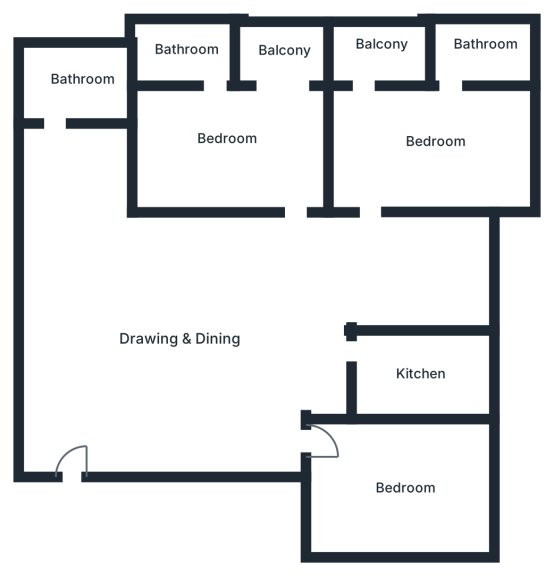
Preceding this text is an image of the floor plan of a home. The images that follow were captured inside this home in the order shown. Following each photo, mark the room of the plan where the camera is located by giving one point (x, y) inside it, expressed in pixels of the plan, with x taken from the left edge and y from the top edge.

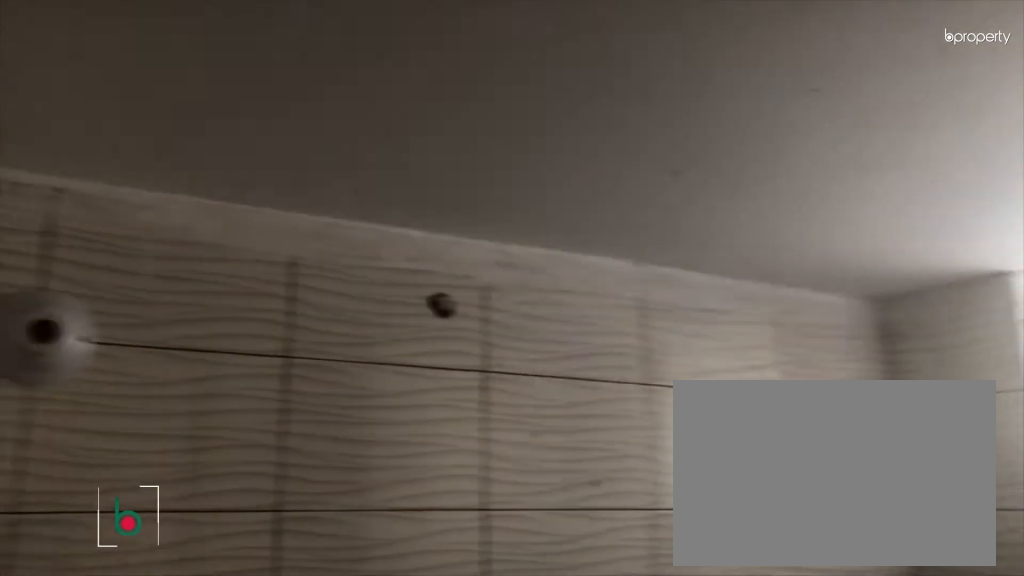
(481, 54)
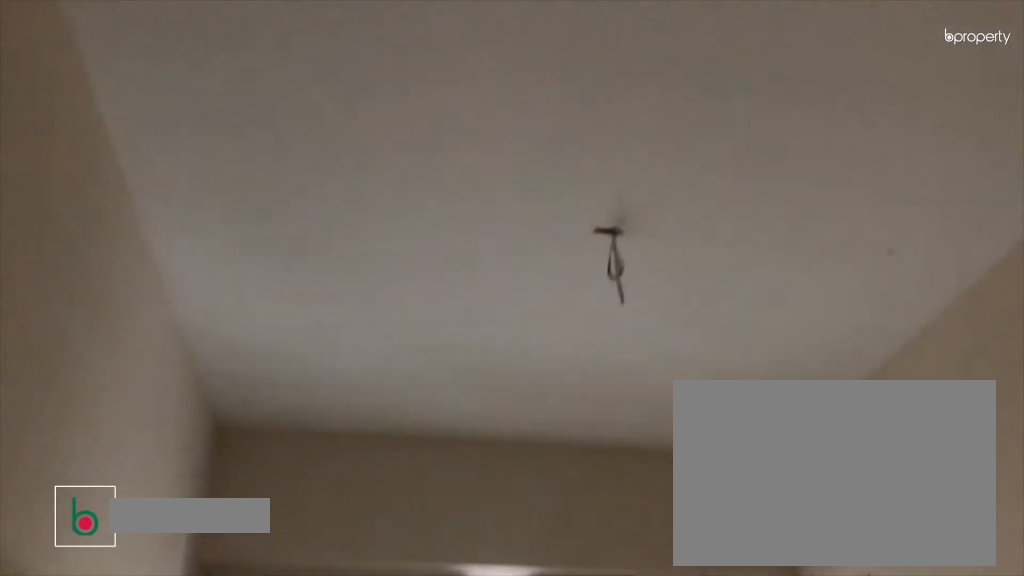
(421, 376)
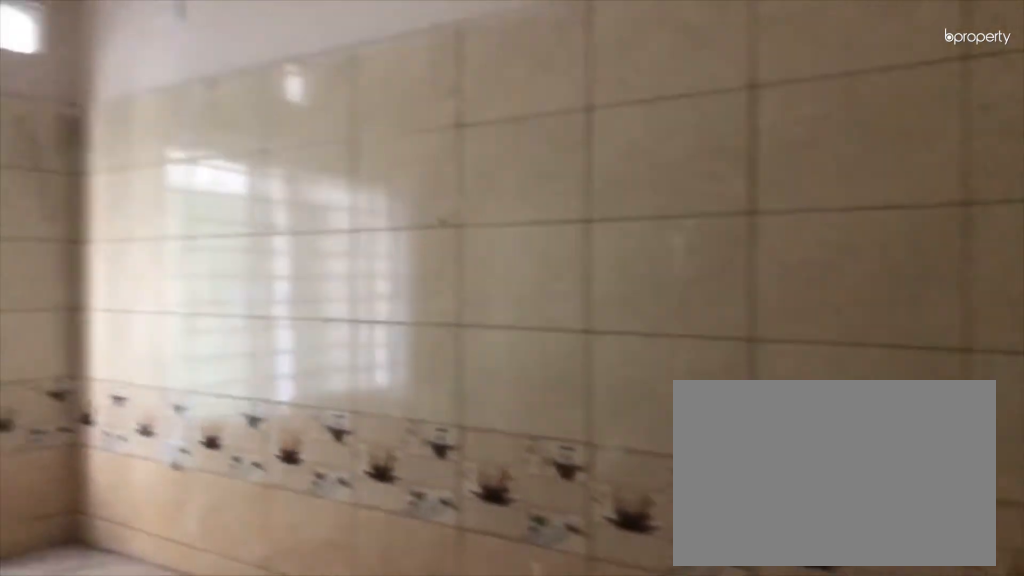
(421, 376)
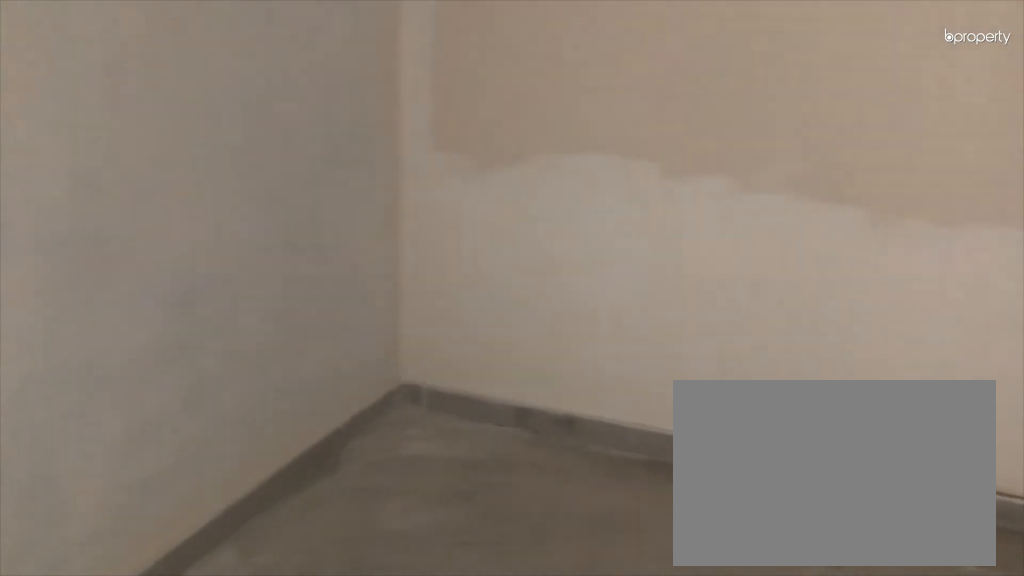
(400, 487)
